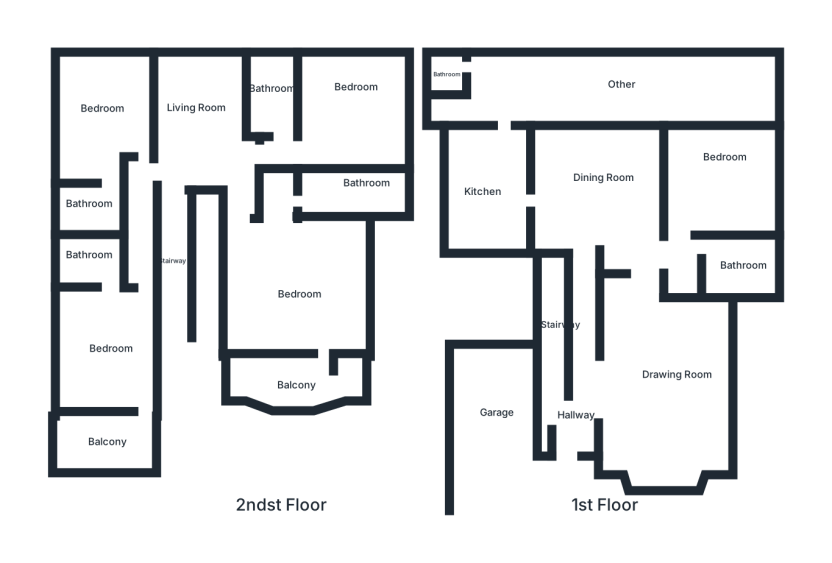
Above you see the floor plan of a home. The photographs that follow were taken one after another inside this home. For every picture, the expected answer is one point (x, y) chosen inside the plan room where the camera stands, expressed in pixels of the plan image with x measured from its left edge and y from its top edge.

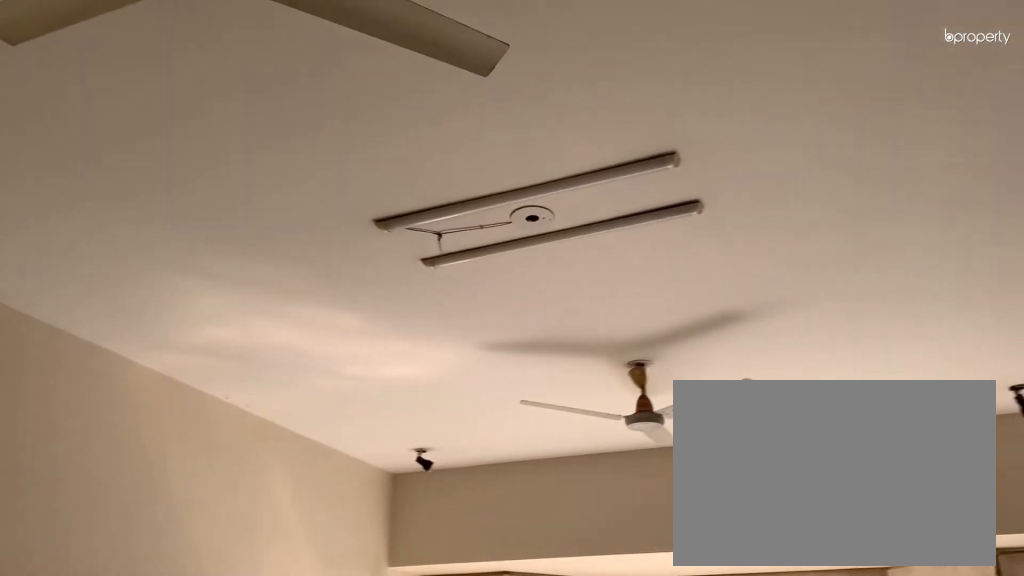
(668, 379)
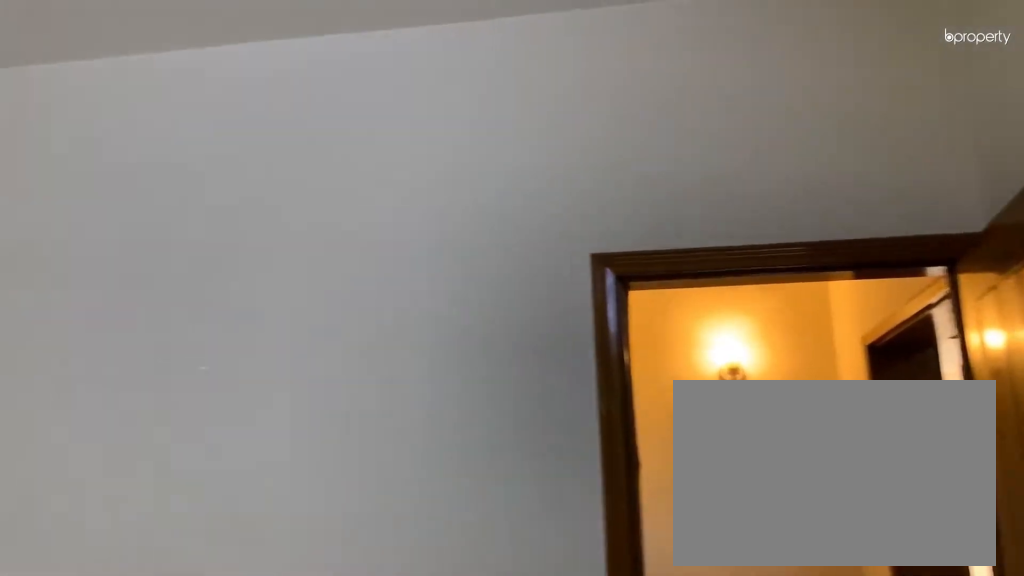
(713, 172)
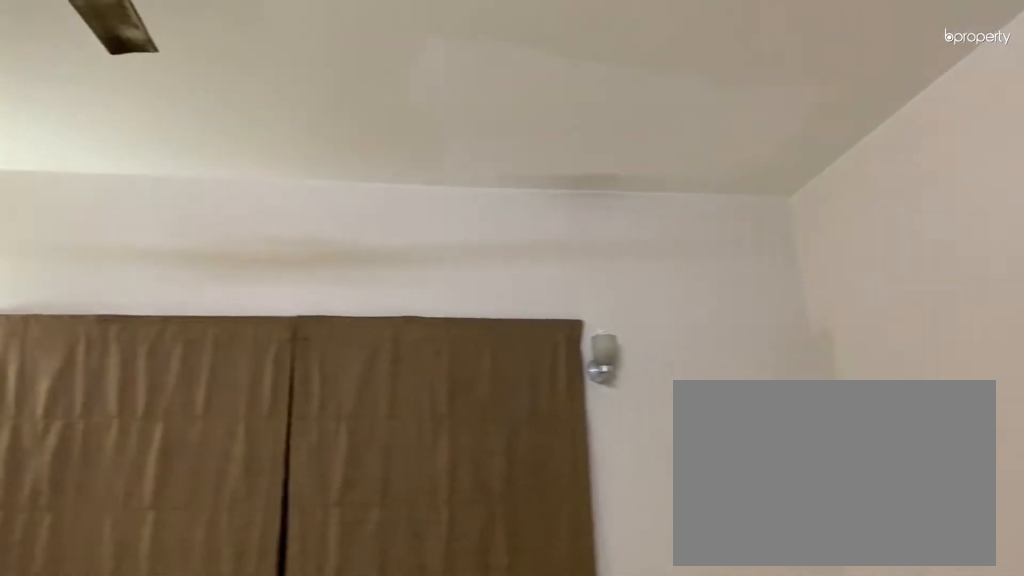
(713, 172)
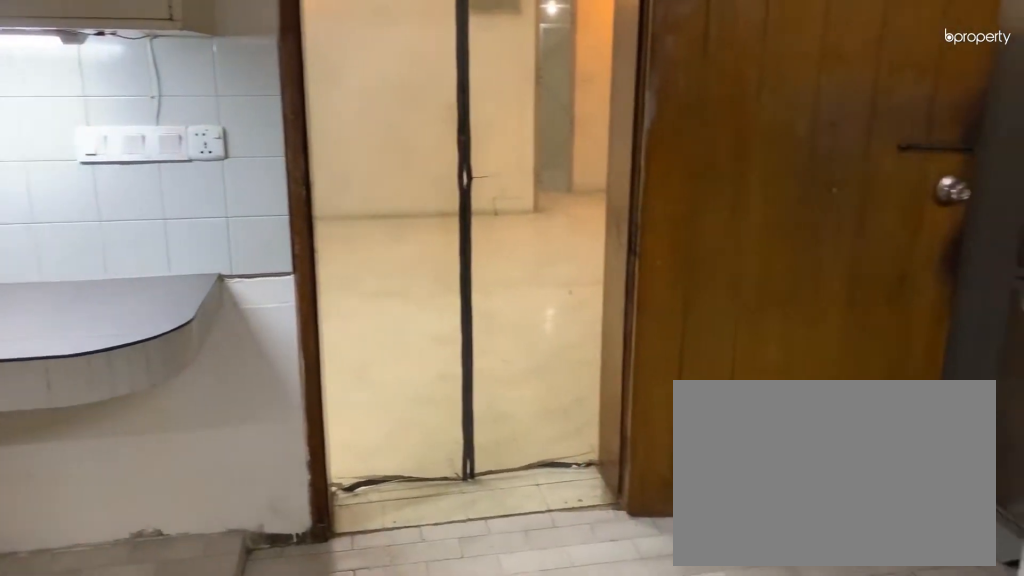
(469, 190)
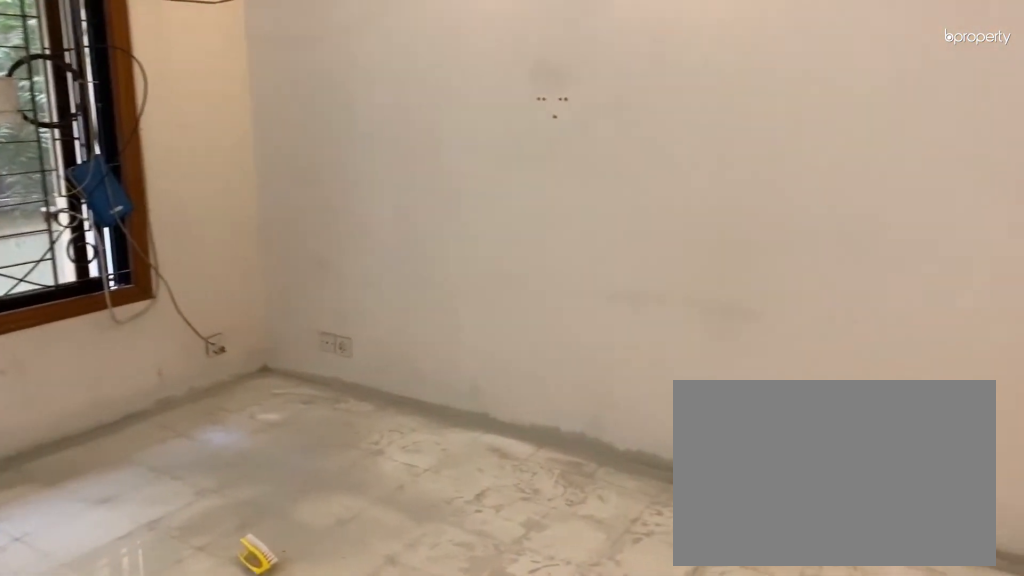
(197, 108)
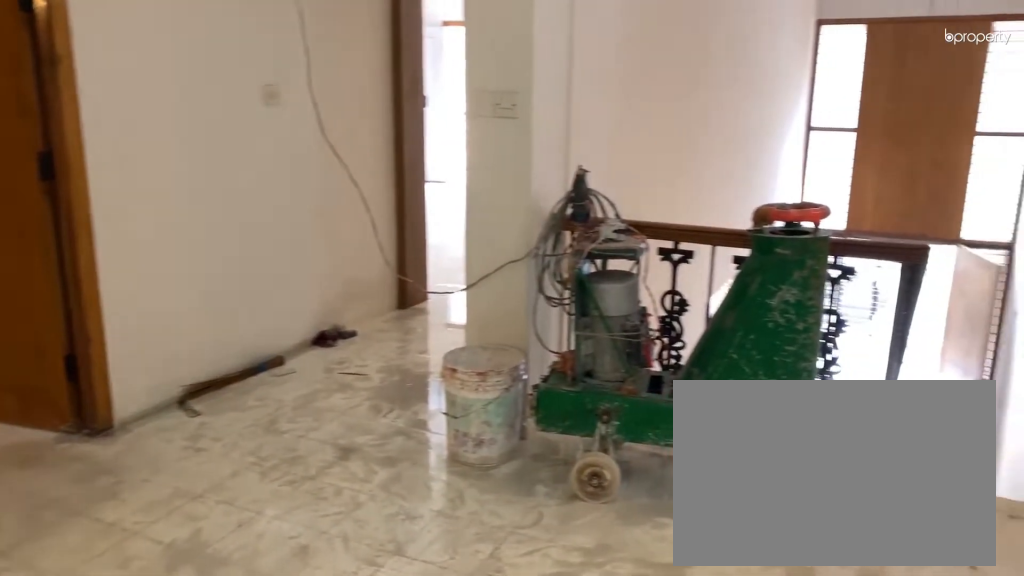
(197, 108)
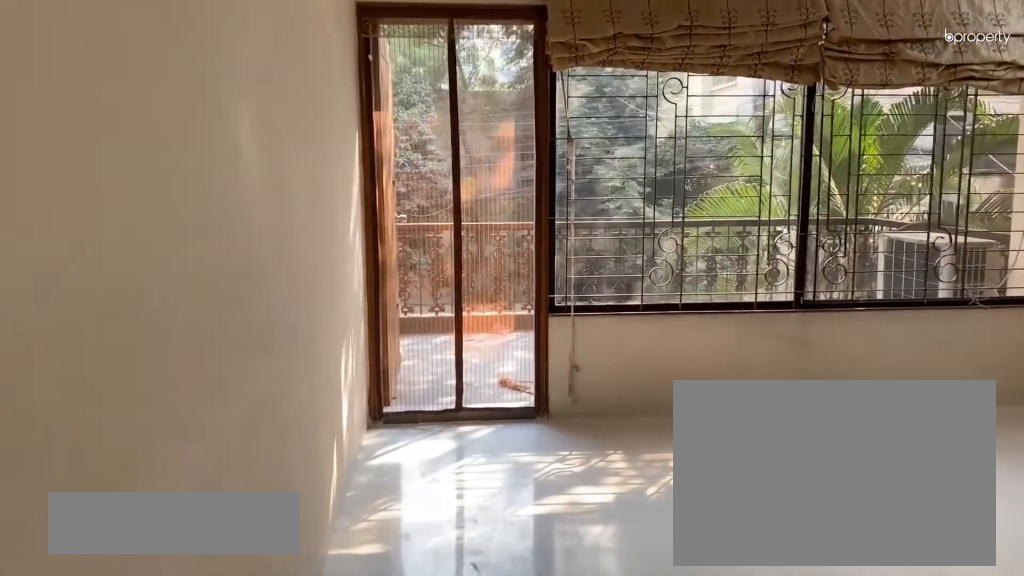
(106, 353)
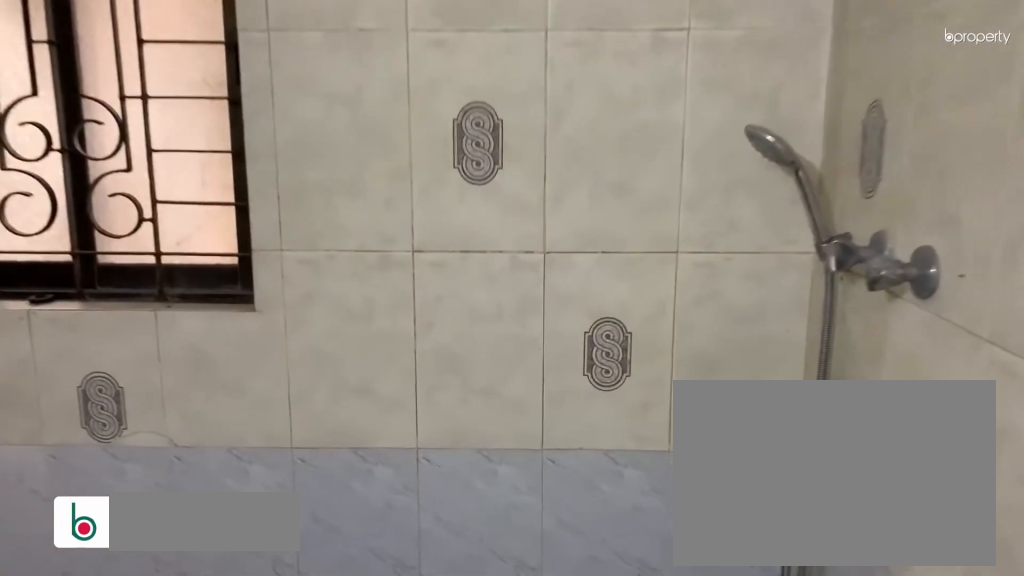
(366, 193)
